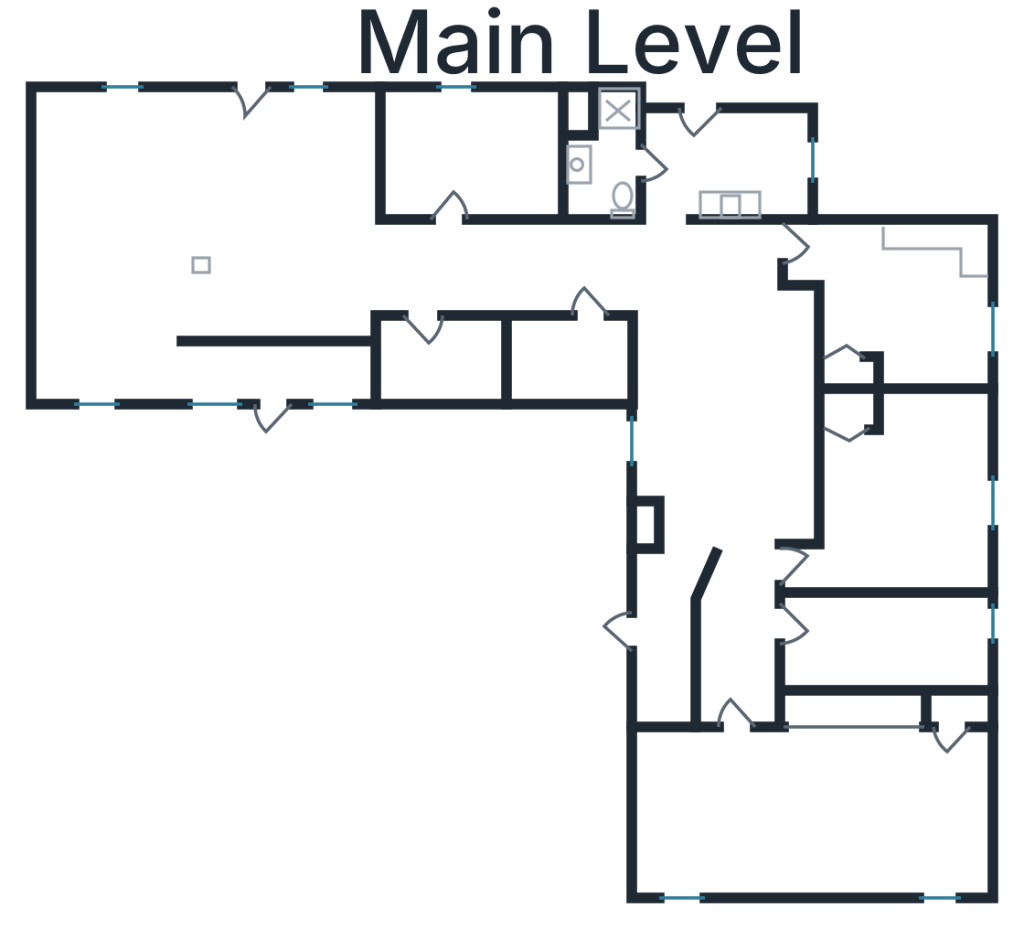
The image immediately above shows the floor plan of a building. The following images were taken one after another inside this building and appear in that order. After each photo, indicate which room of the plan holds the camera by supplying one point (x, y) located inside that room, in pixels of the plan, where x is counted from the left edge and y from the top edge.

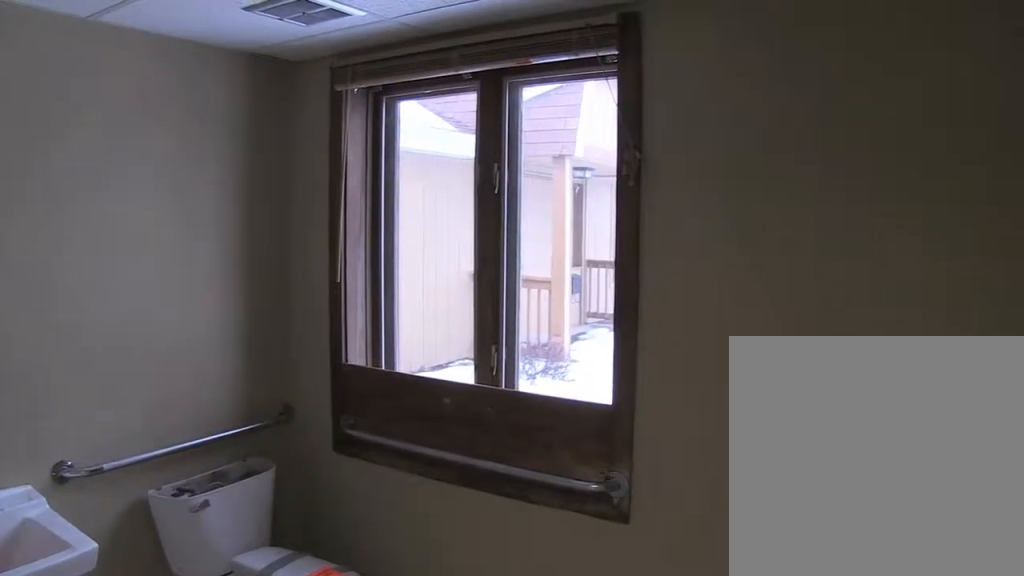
(443, 360)
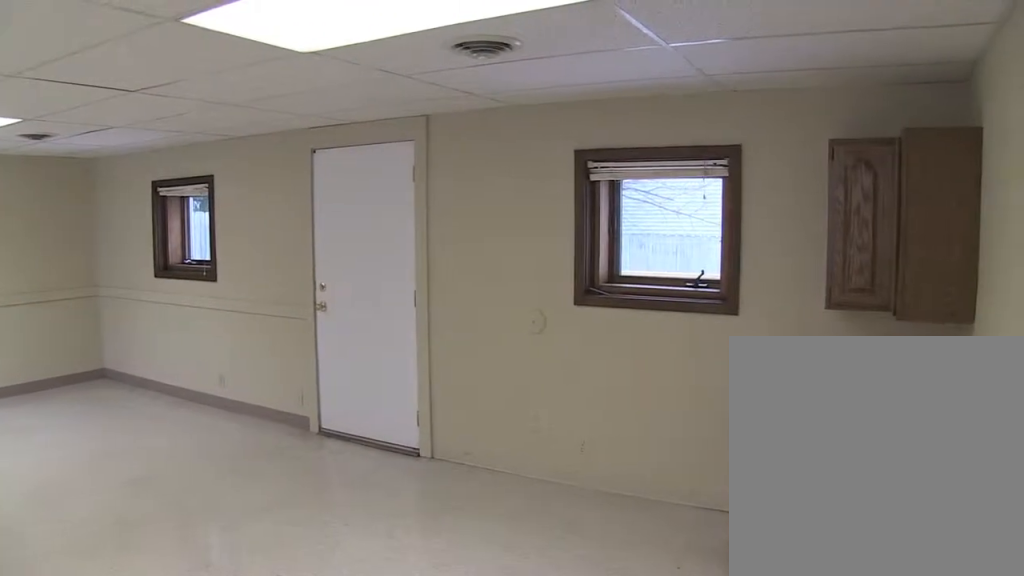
(195, 230)
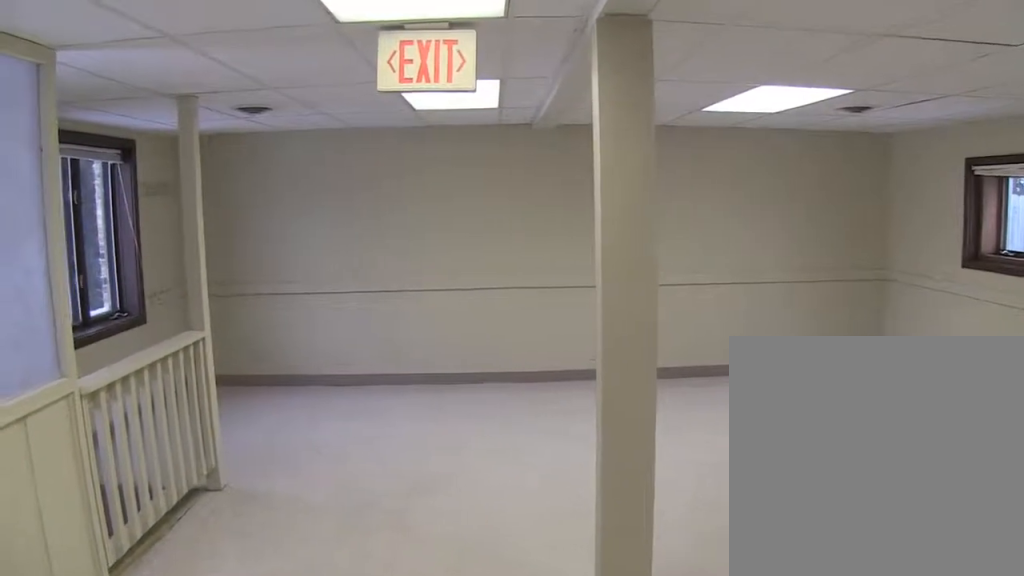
(195, 230)
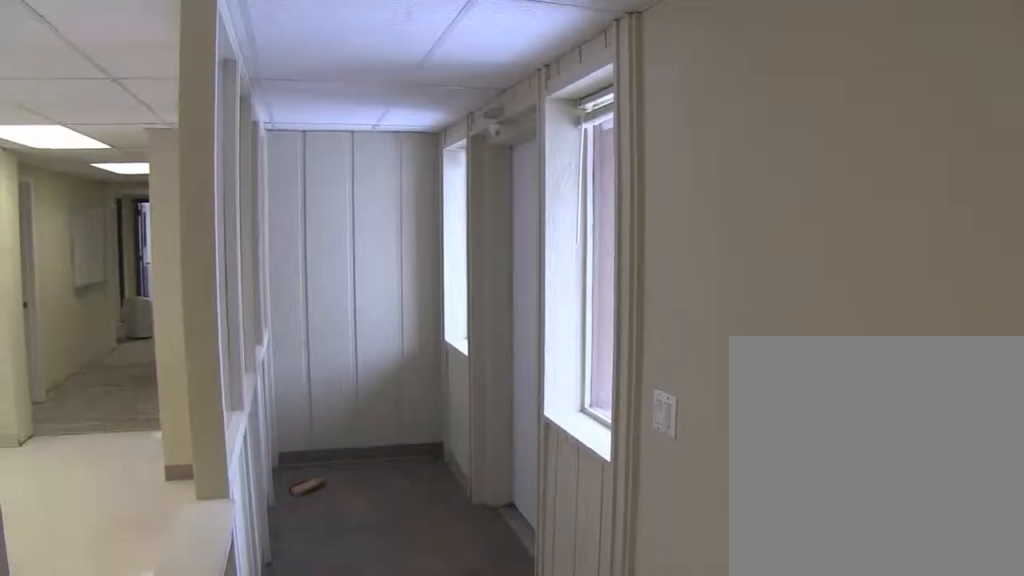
(277, 374)
